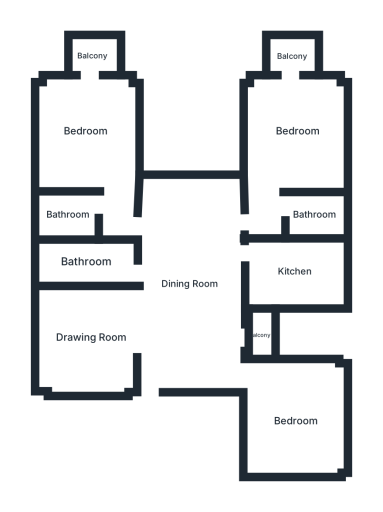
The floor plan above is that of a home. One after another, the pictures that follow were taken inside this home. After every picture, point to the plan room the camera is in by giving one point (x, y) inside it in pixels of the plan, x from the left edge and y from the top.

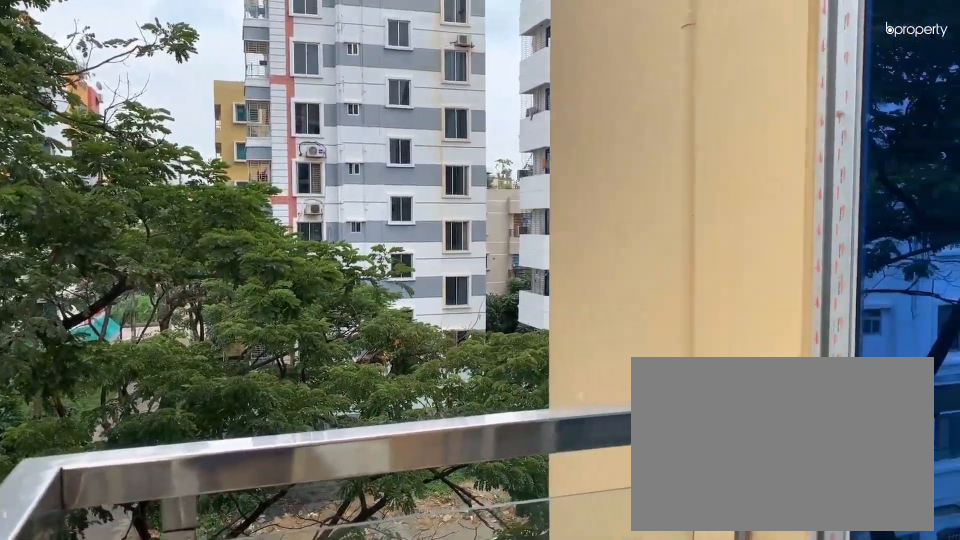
(292, 55)
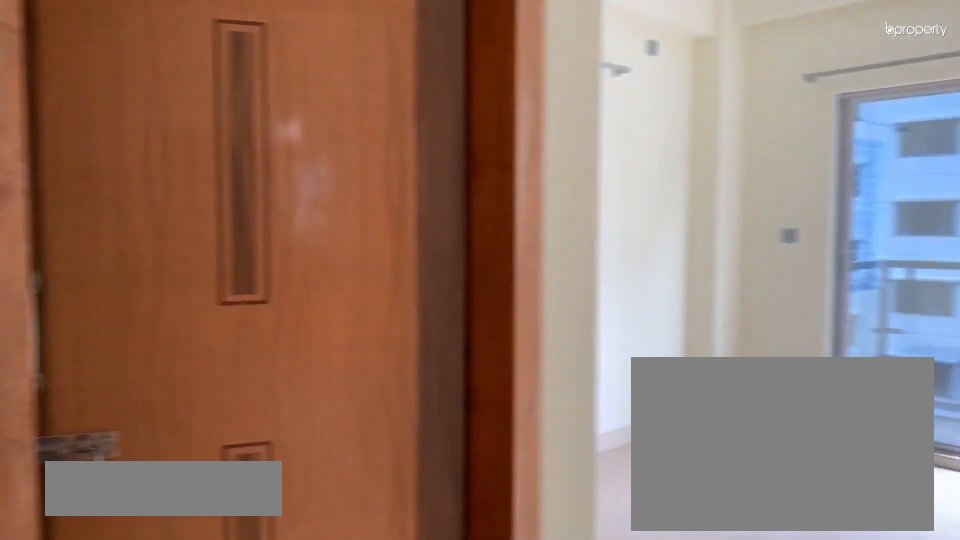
(86, 131)
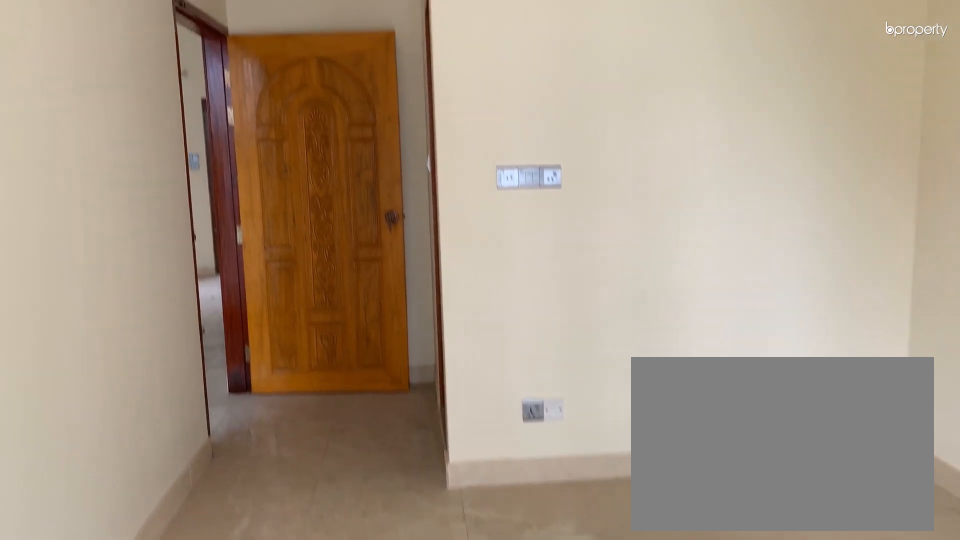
(86, 131)
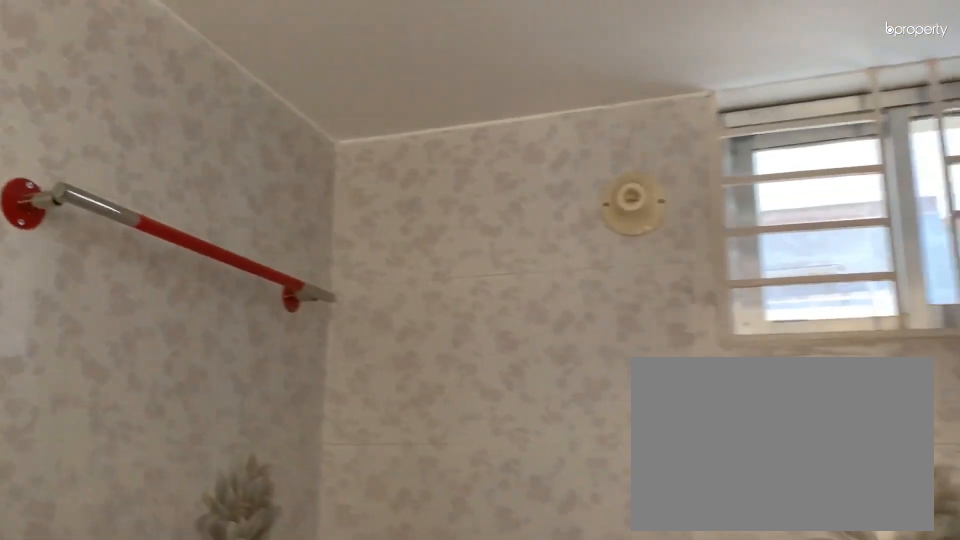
(68, 211)
